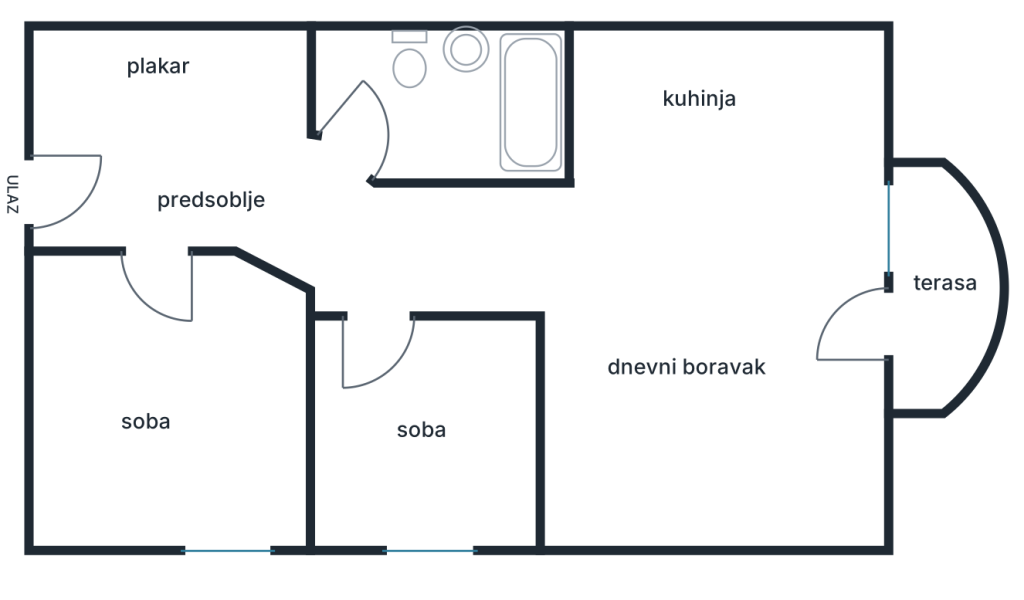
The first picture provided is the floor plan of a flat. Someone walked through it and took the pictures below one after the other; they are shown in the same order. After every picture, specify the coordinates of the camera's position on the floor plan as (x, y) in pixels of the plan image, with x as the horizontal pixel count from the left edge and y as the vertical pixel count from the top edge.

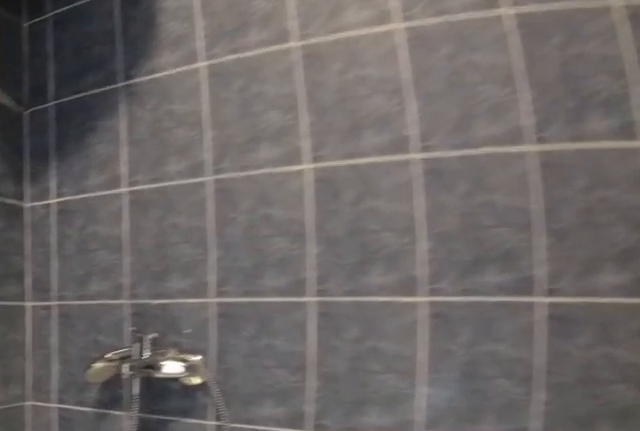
(419, 131)
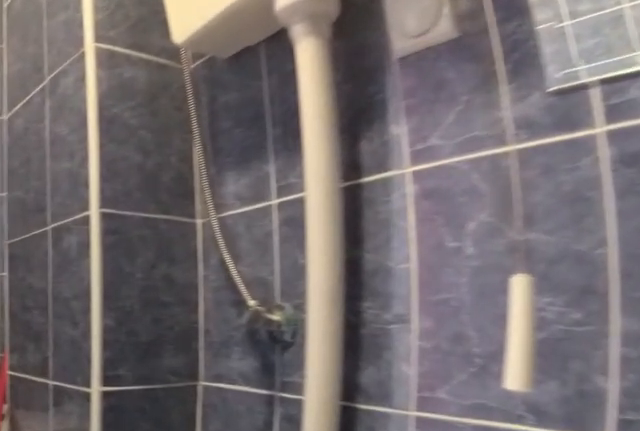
(473, 124)
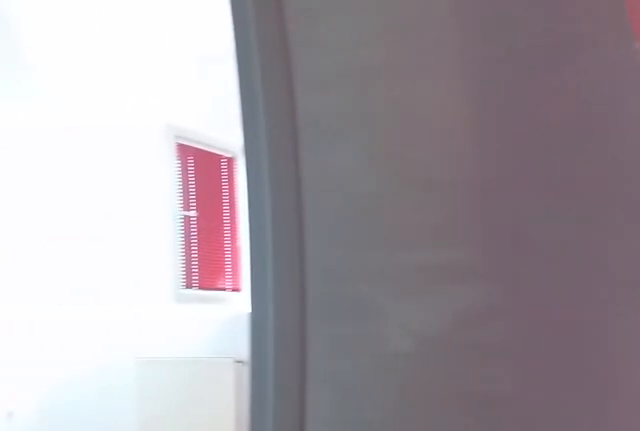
(348, 193)
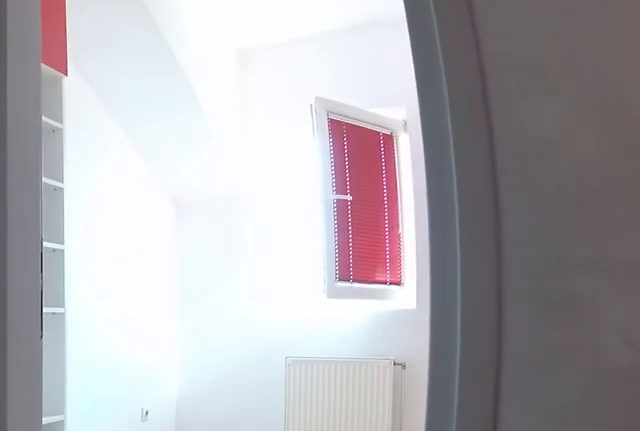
(350, 215)
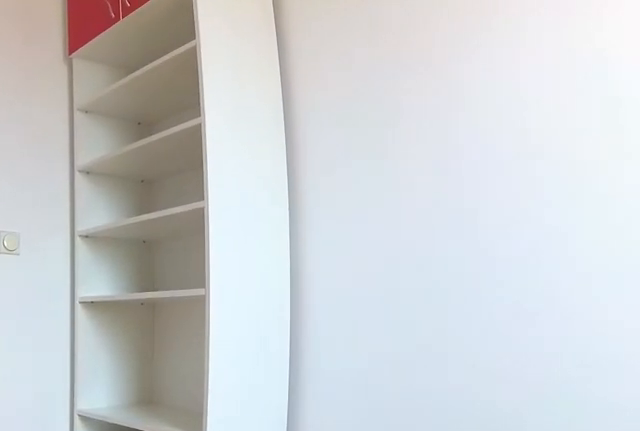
(371, 478)
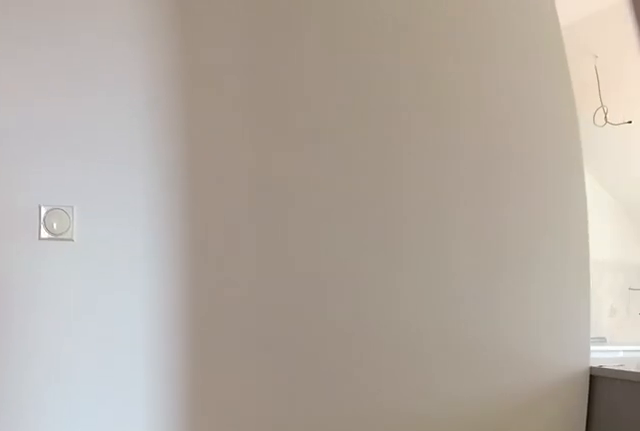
(370, 340)
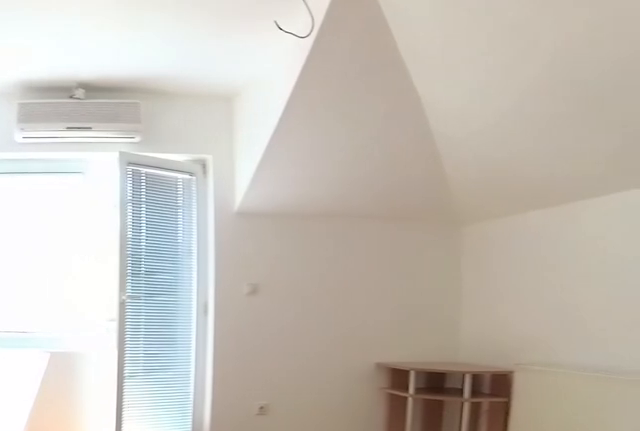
(437, 256)
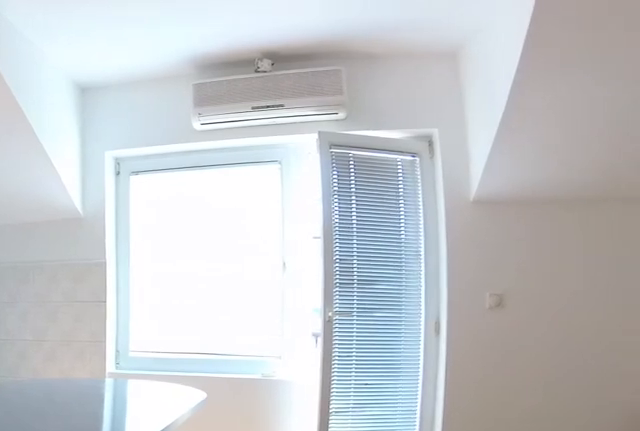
(546, 302)
